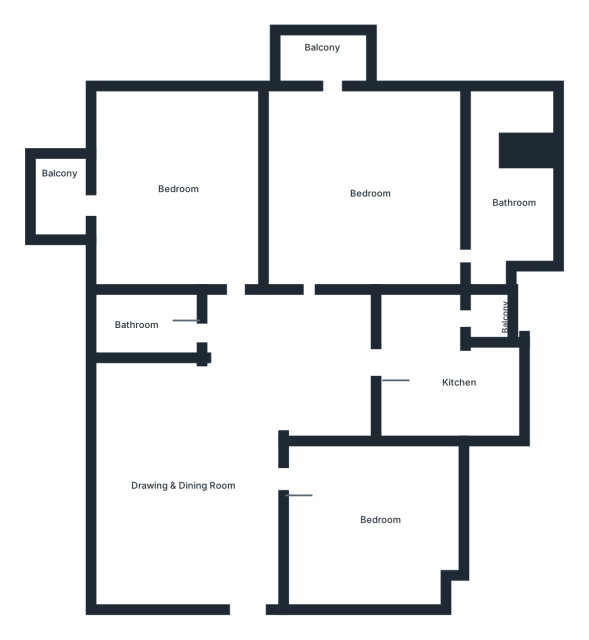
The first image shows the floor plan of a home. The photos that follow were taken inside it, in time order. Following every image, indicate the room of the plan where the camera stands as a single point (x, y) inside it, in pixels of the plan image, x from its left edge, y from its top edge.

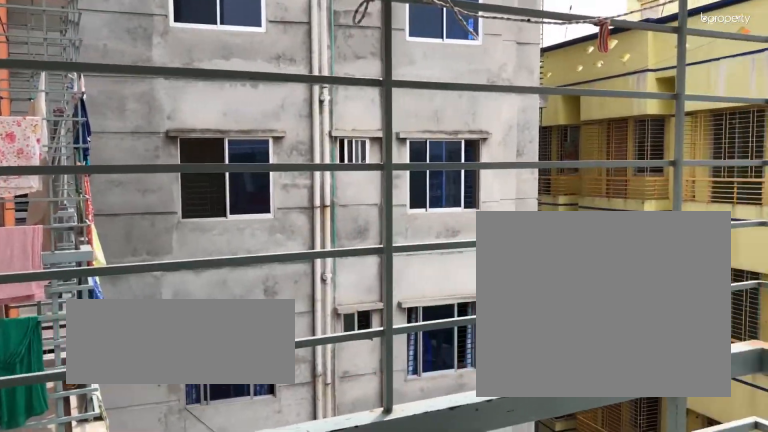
(64, 199)
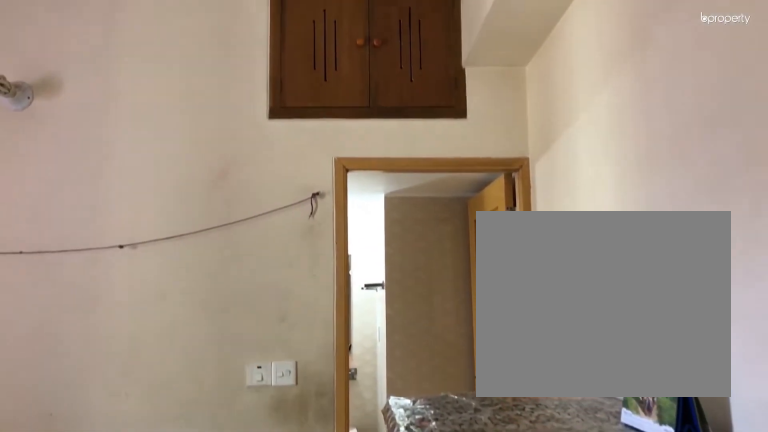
(360, 189)
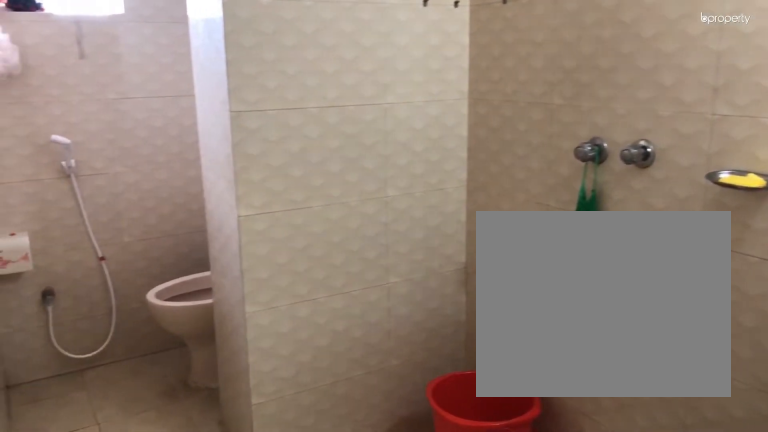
(497, 202)
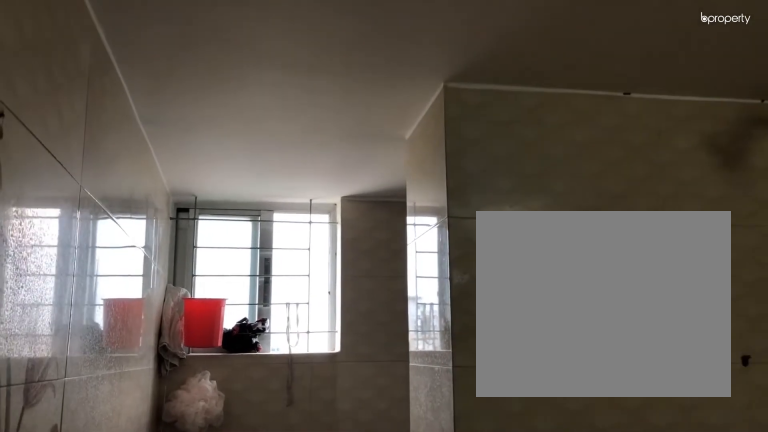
(497, 202)
